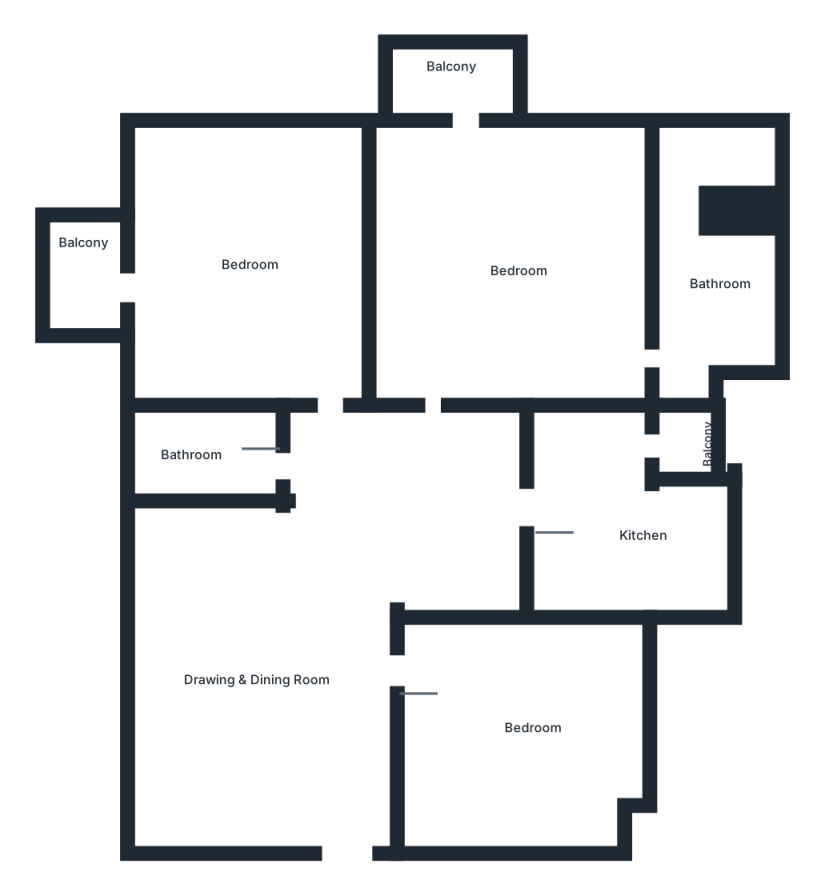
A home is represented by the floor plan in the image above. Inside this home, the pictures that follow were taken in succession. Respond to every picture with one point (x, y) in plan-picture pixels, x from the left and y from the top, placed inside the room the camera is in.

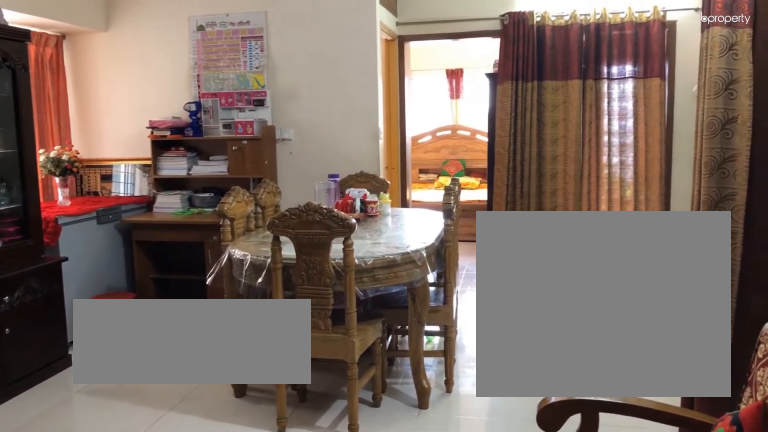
(267, 677)
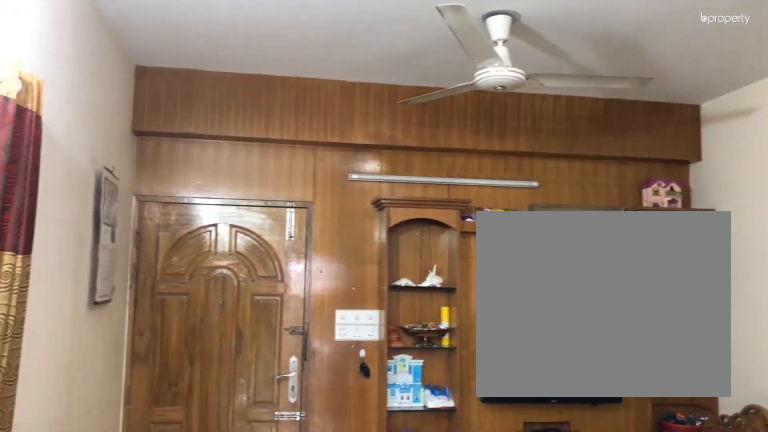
(268, 676)
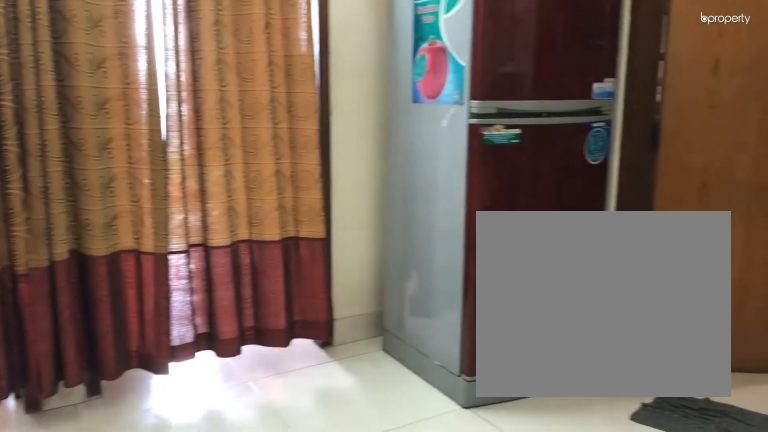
(411, 501)
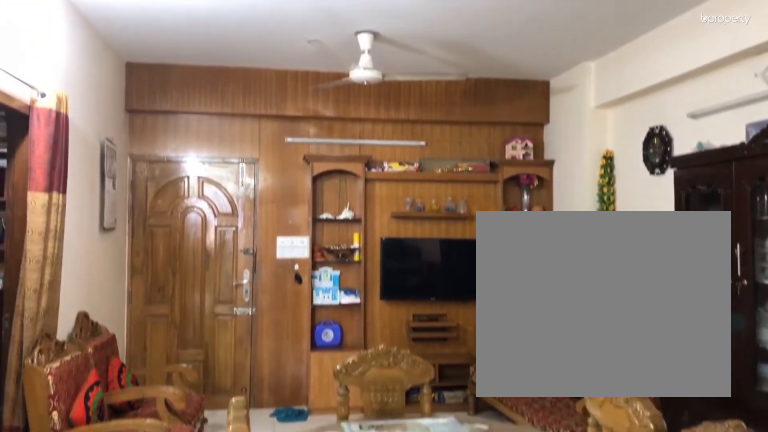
(254, 662)
